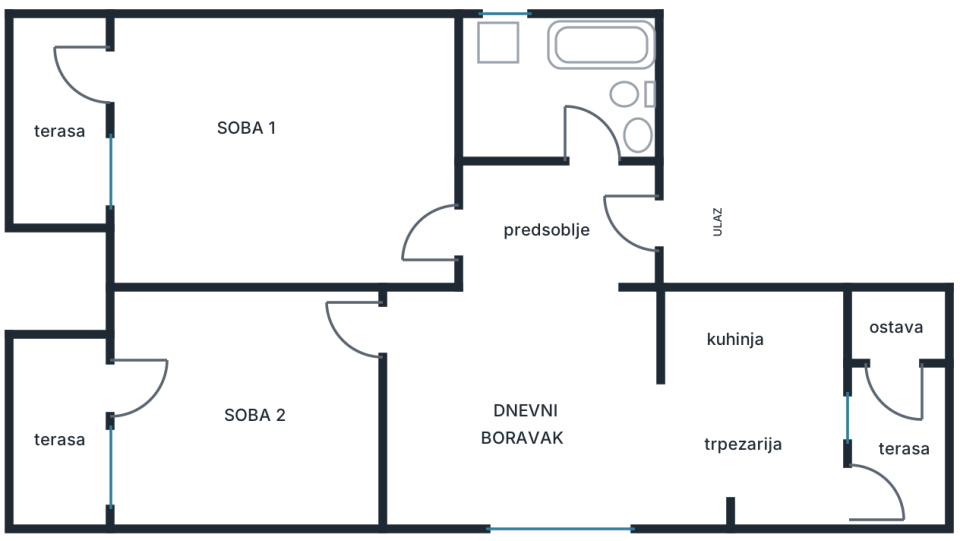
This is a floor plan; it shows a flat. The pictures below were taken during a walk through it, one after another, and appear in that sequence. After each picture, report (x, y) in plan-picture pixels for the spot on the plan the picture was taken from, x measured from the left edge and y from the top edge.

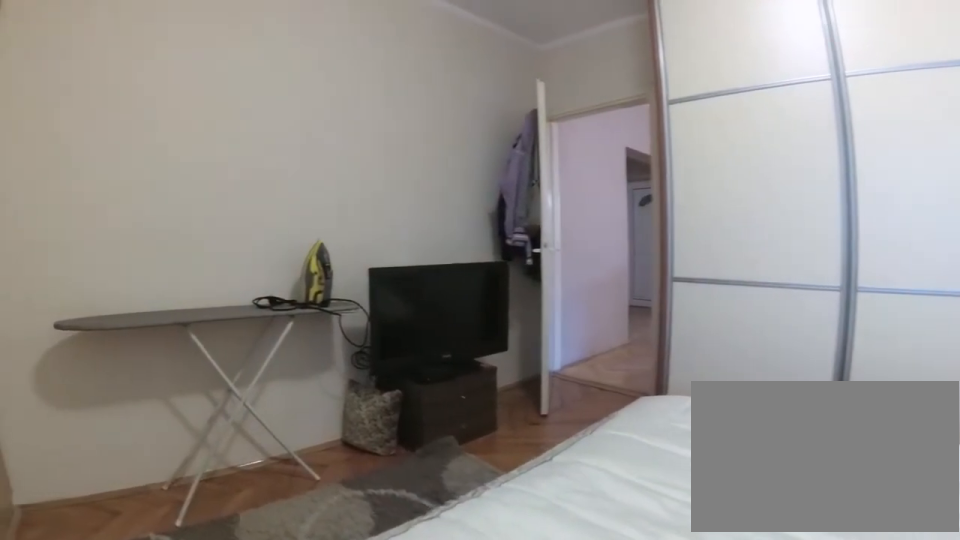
(146, 456)
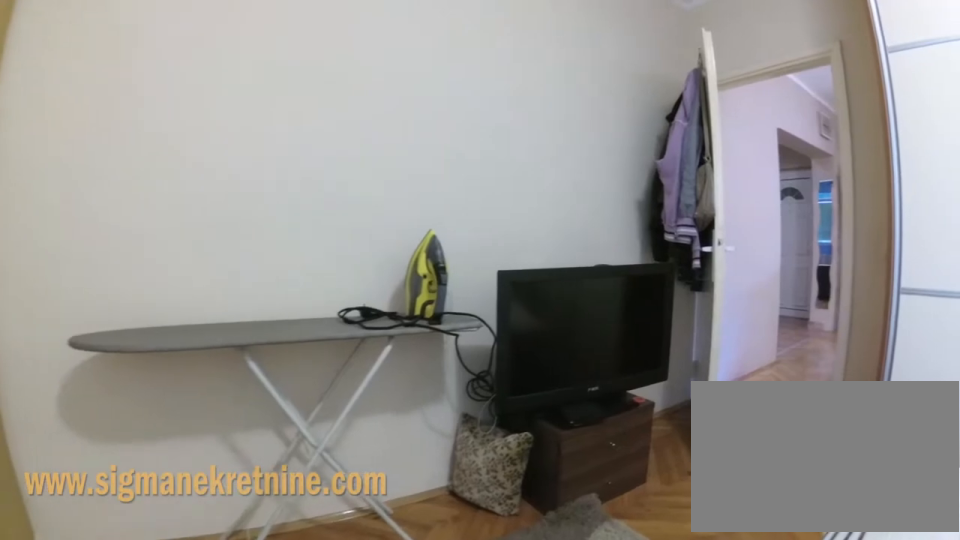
(187, 428)
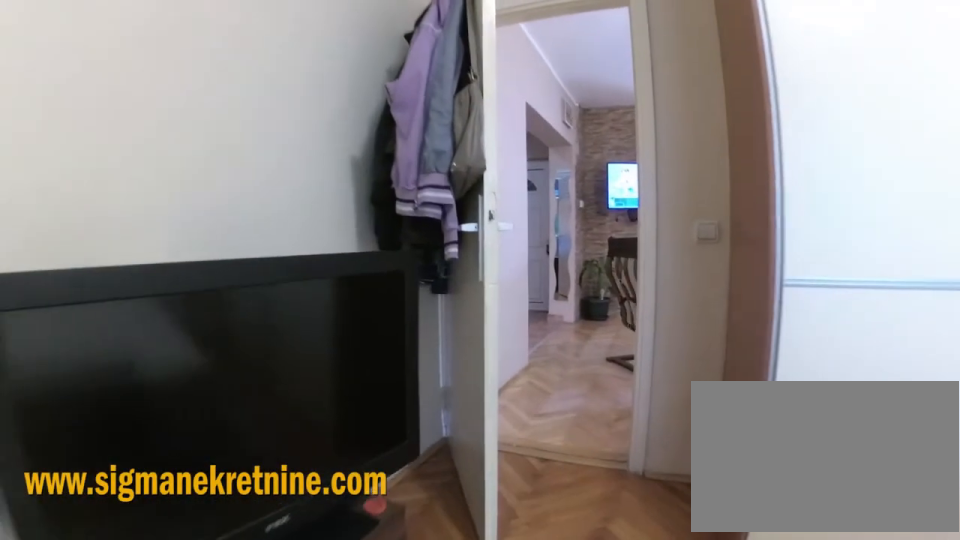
(232, 356)
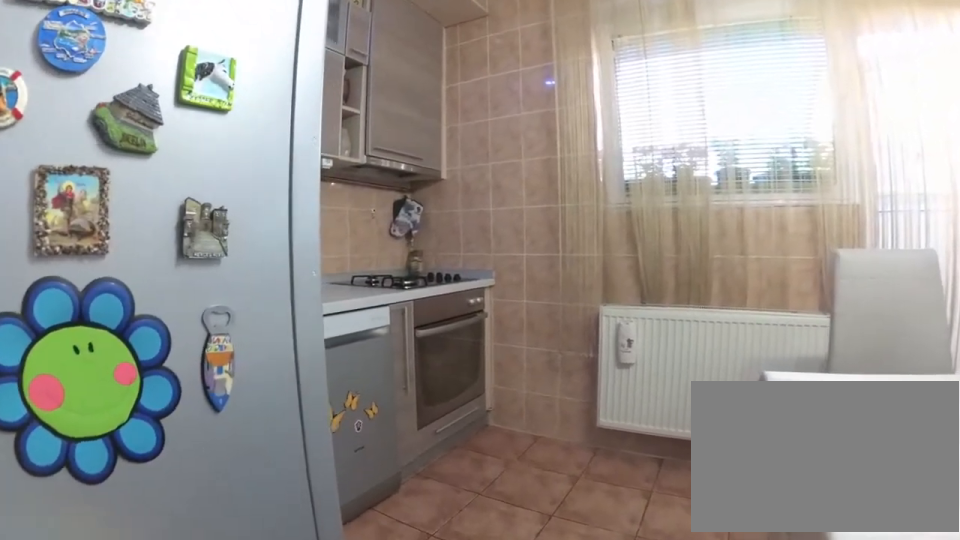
(638, 450)
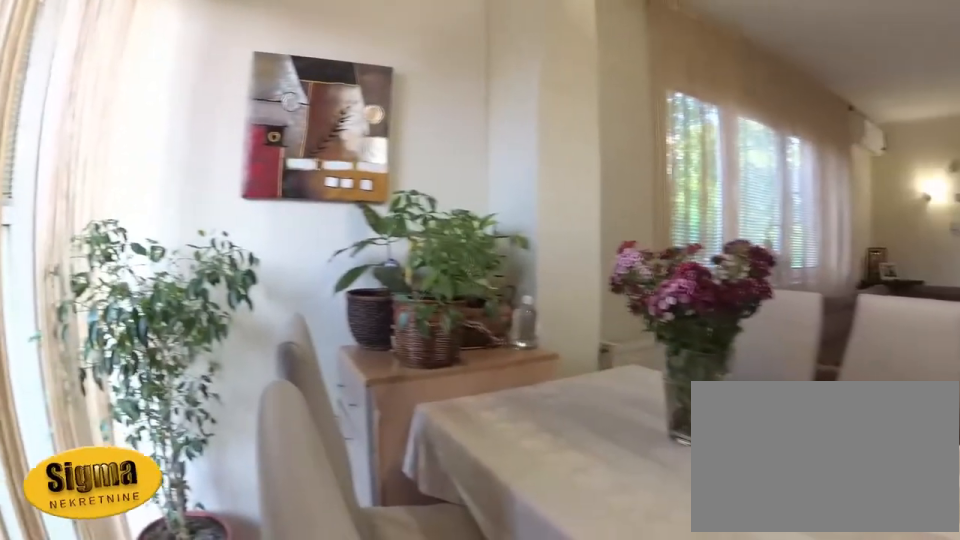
(797, 419)
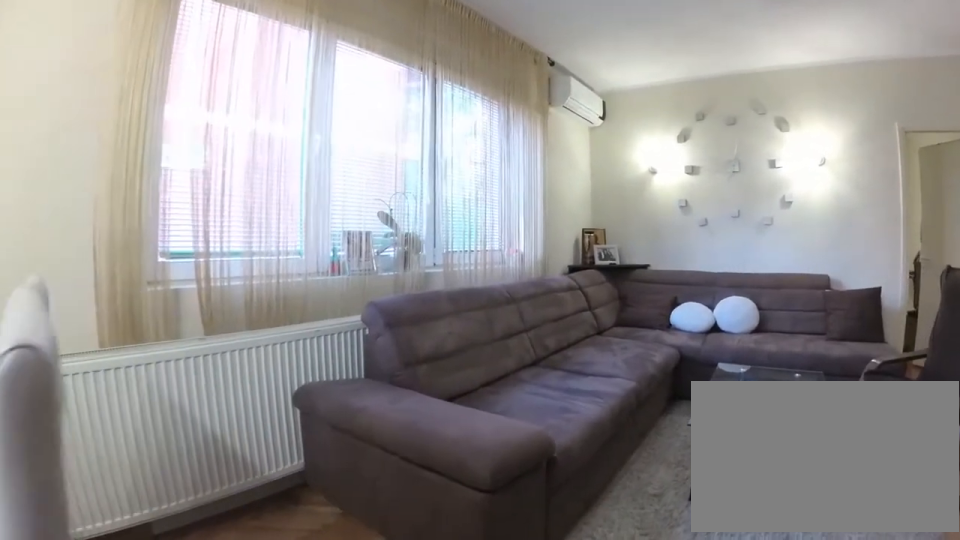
(705, 419)
